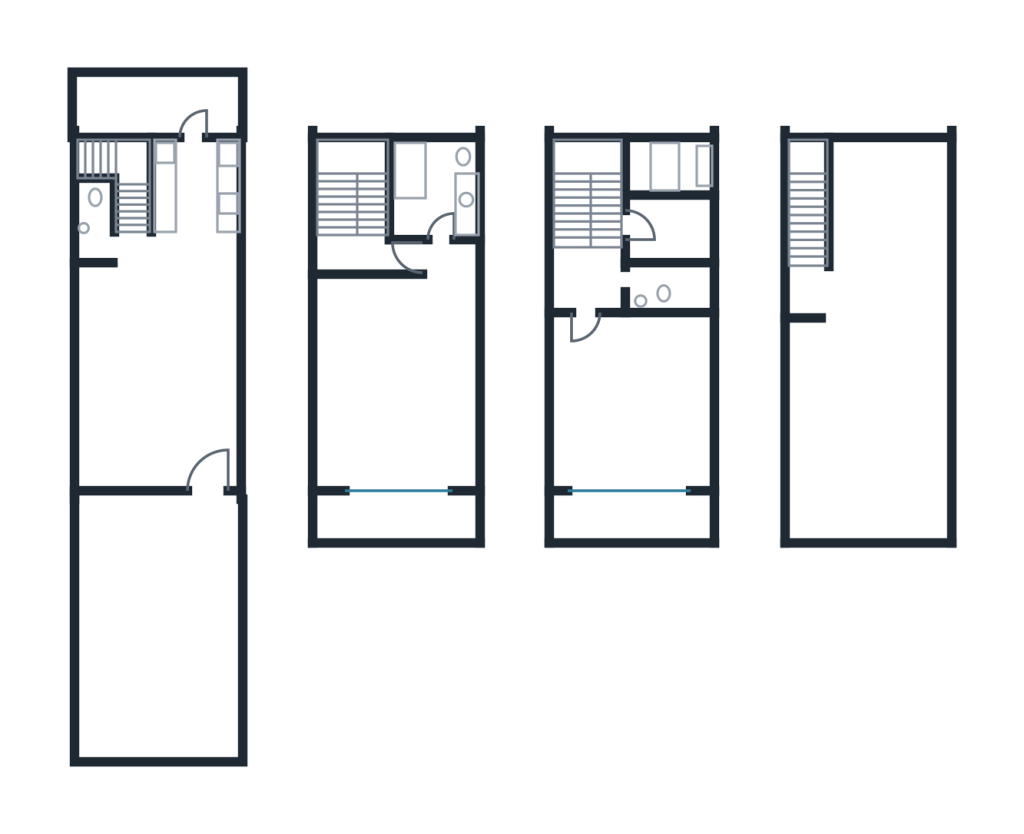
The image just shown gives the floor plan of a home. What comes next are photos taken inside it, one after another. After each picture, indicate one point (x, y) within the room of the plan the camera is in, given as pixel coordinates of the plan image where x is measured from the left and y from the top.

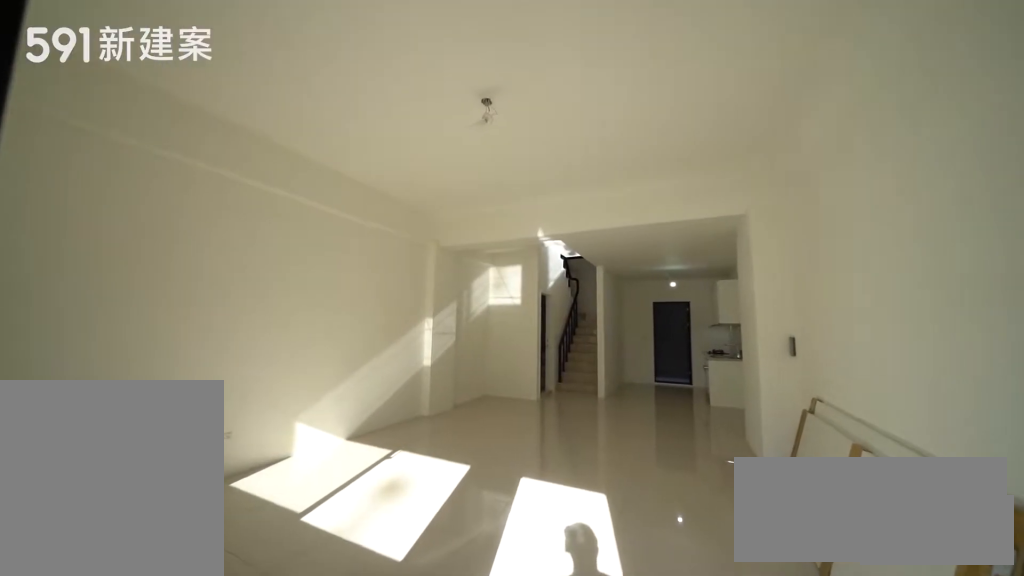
(156, 378)
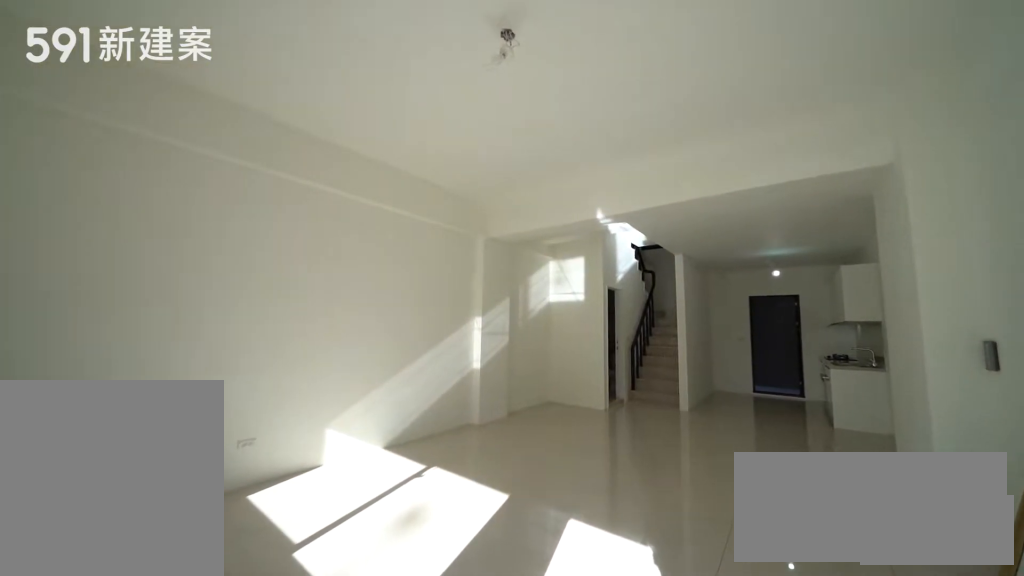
(156, 378)
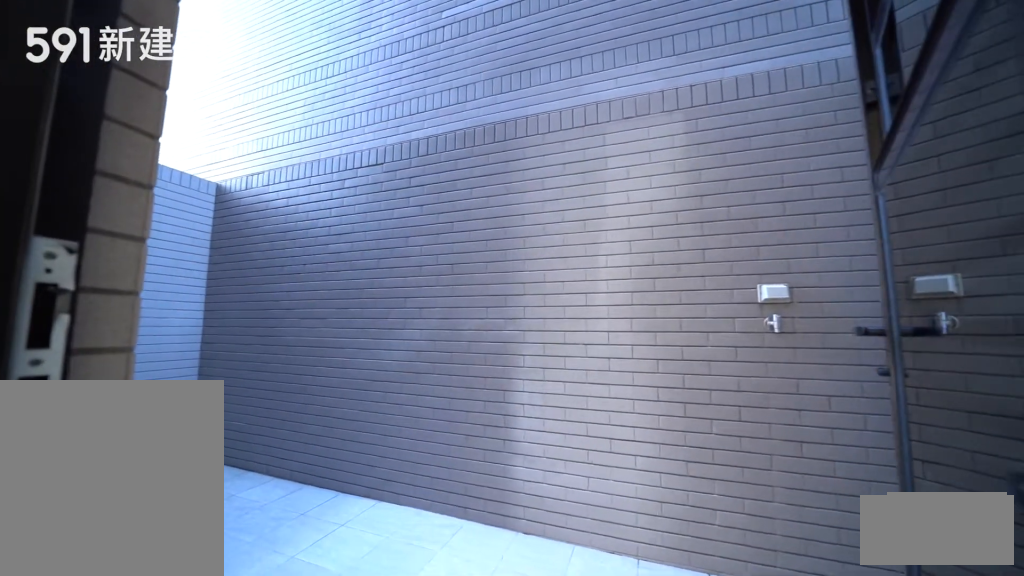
(153, 103)
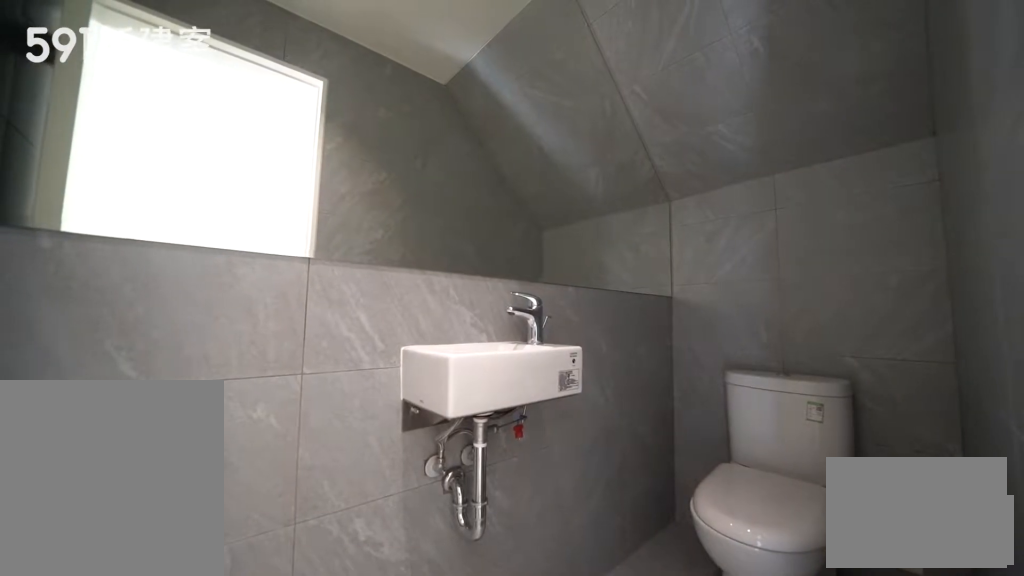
(94, 220)
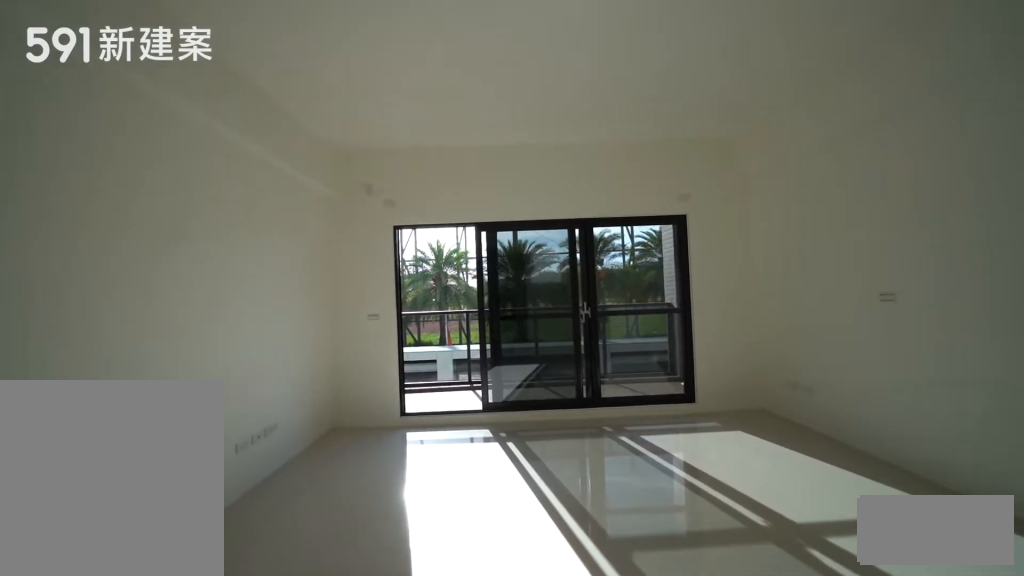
(397, 377)
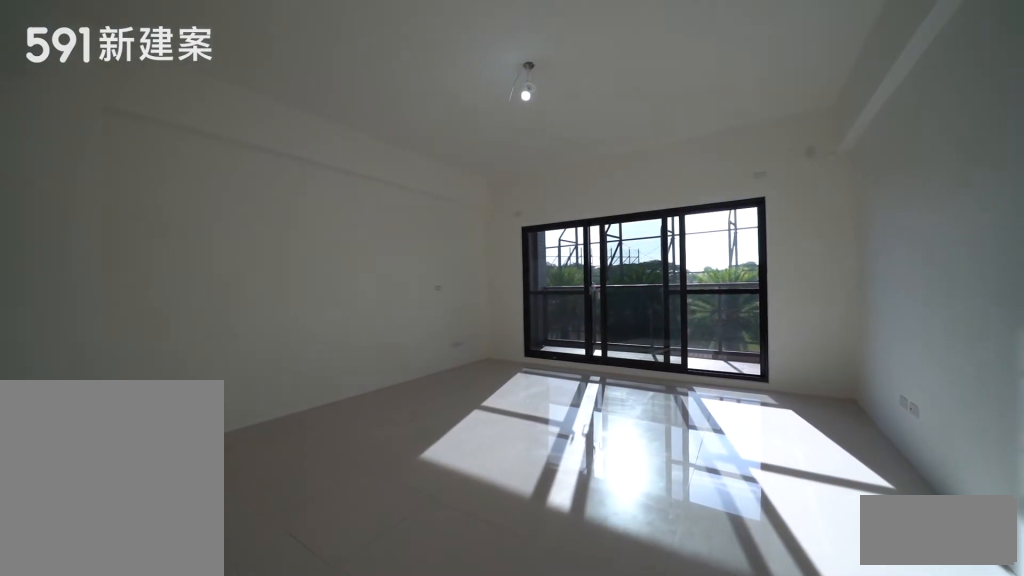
(635, 409)
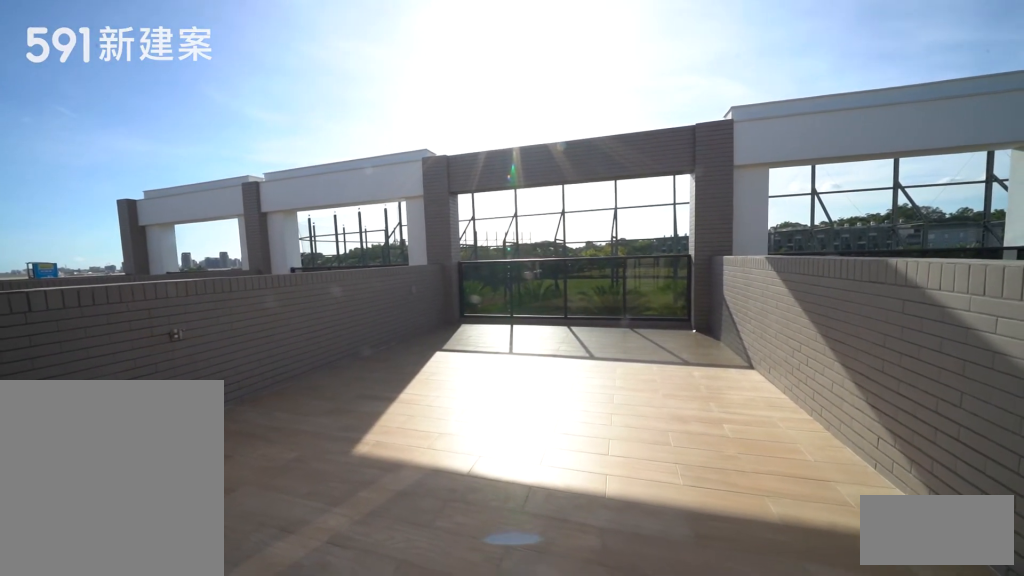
(874, 363)
